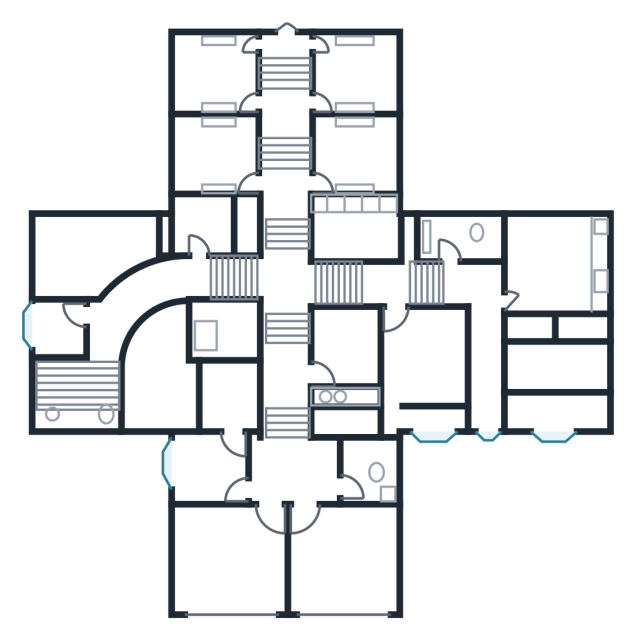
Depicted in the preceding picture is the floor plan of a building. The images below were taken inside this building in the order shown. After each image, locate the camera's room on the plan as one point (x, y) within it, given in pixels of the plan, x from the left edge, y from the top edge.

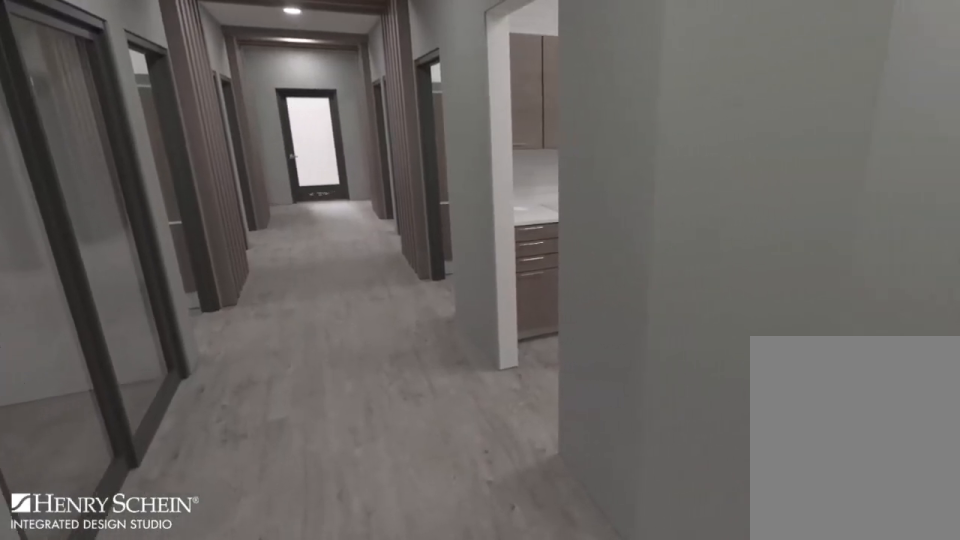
(338, 285)
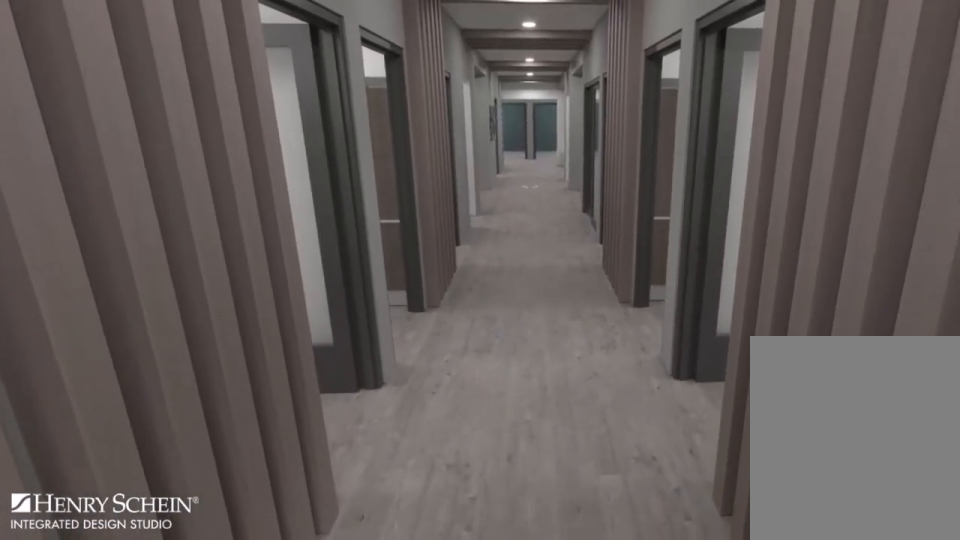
(286, 80)
